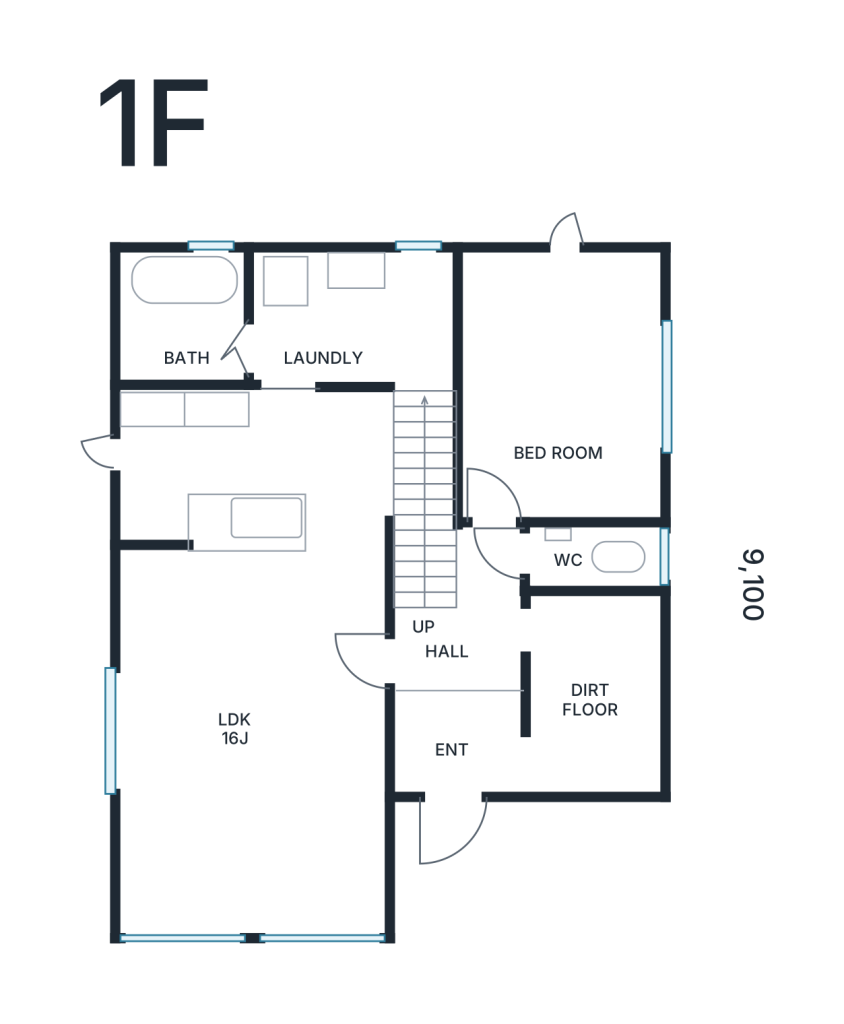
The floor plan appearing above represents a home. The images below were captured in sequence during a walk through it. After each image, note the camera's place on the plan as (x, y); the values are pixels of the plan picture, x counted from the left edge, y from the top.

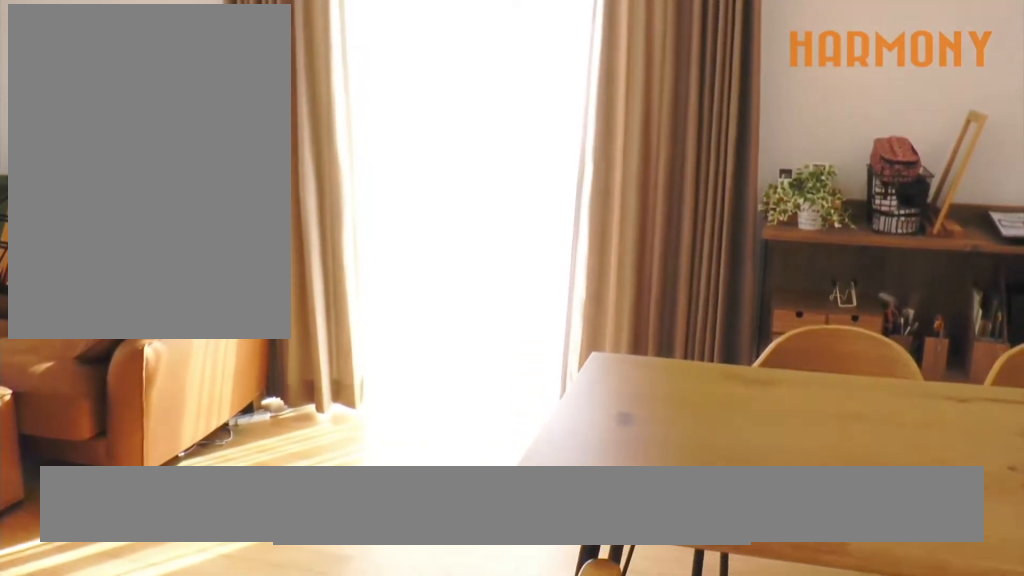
(355, 665)
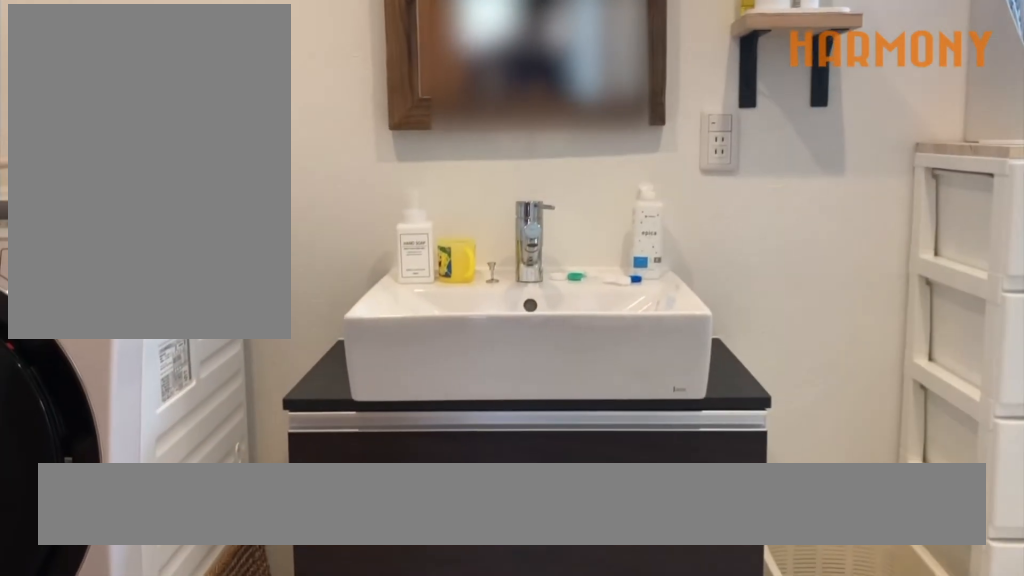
(317, 358)
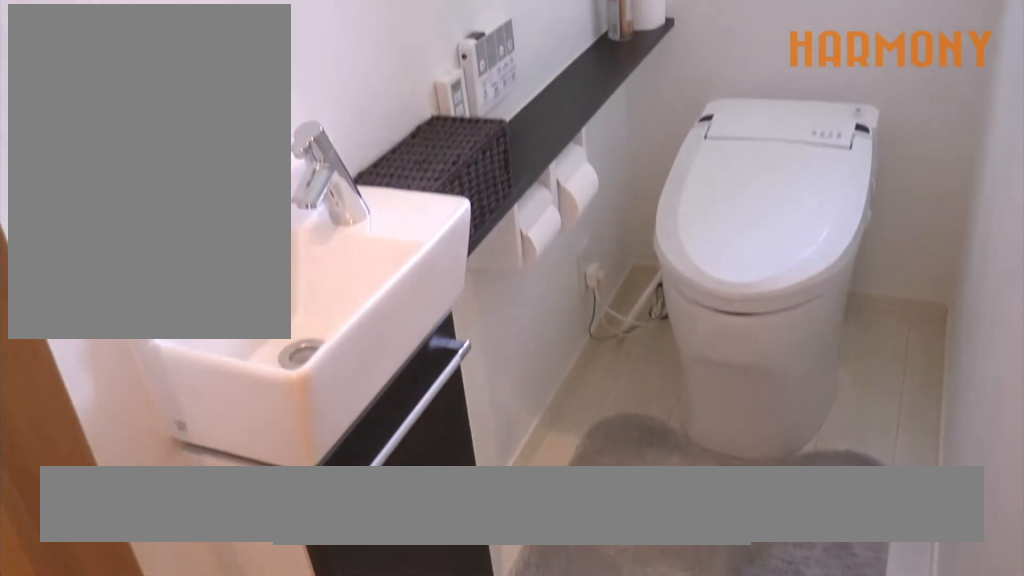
(545, 555)
